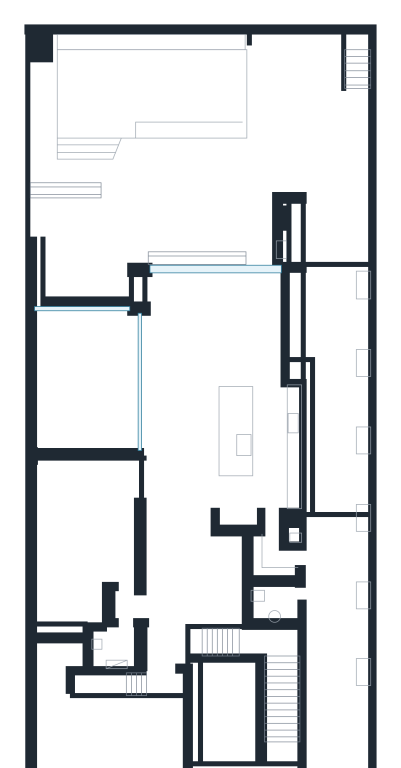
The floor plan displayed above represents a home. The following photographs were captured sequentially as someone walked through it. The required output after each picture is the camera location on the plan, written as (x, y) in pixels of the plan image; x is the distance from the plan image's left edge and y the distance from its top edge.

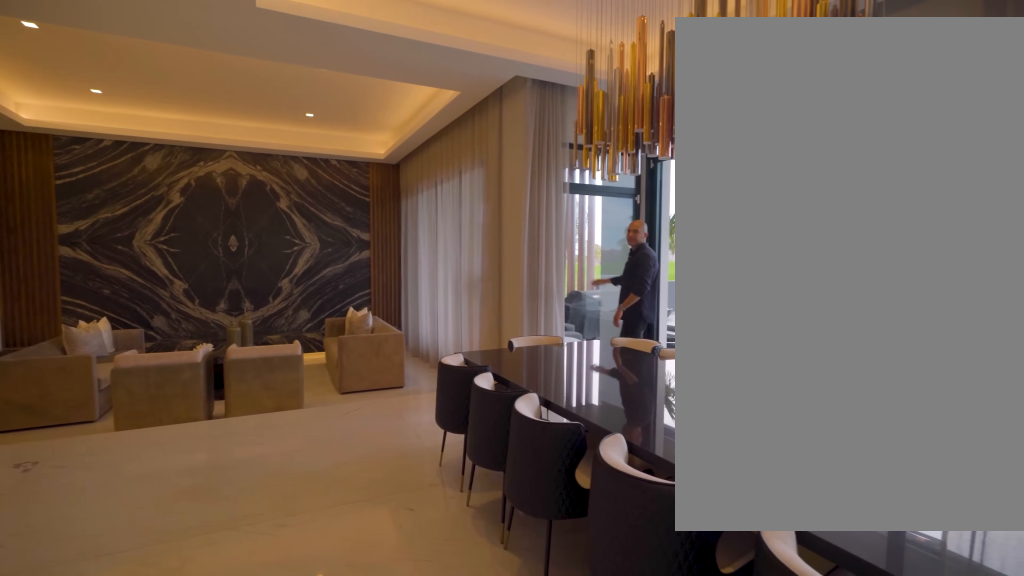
(226, 366)
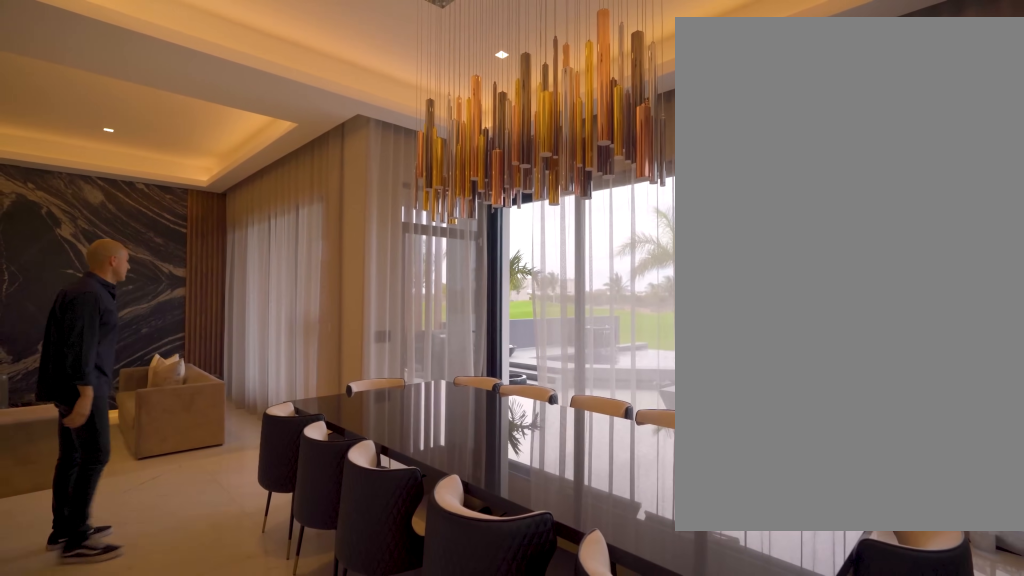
(226, 365)
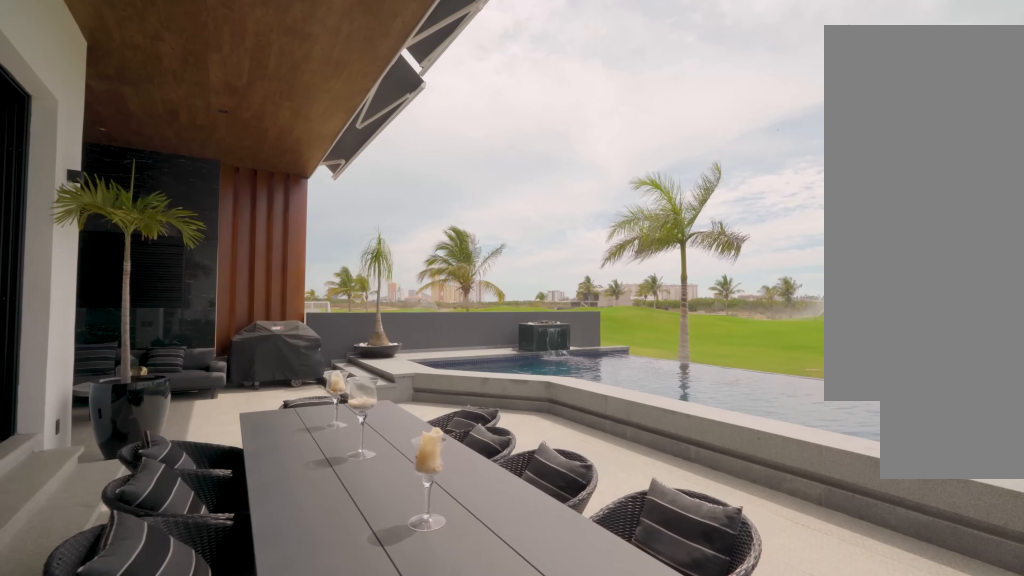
(263, 208)
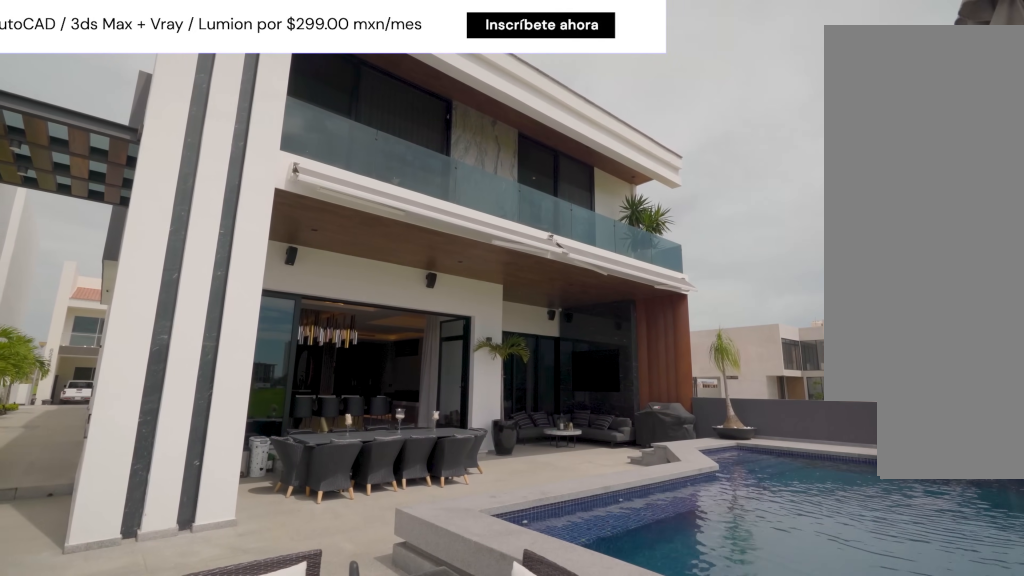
(317, 100)
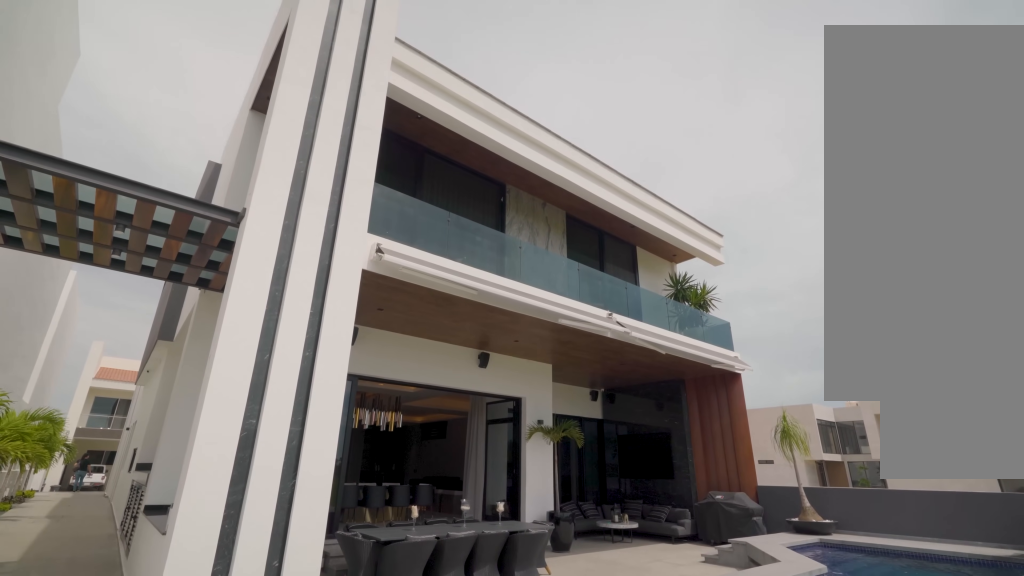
(317, 100)
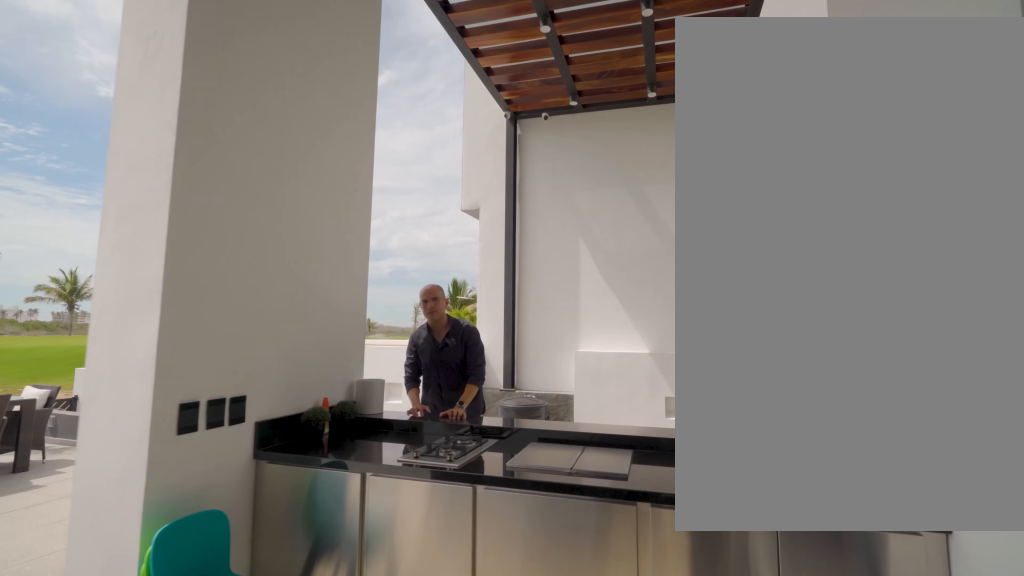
(251, 237)
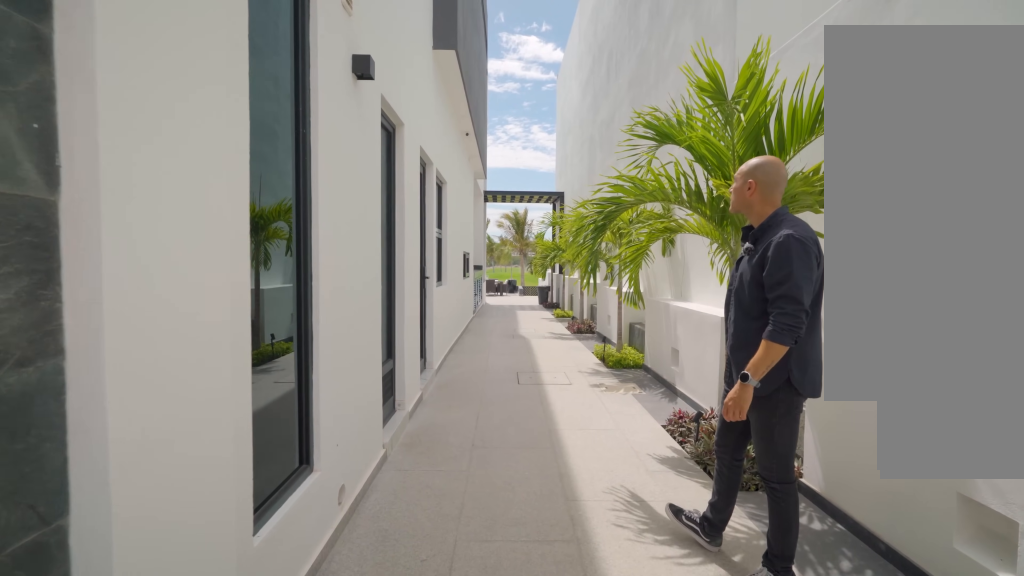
(332, 703)
